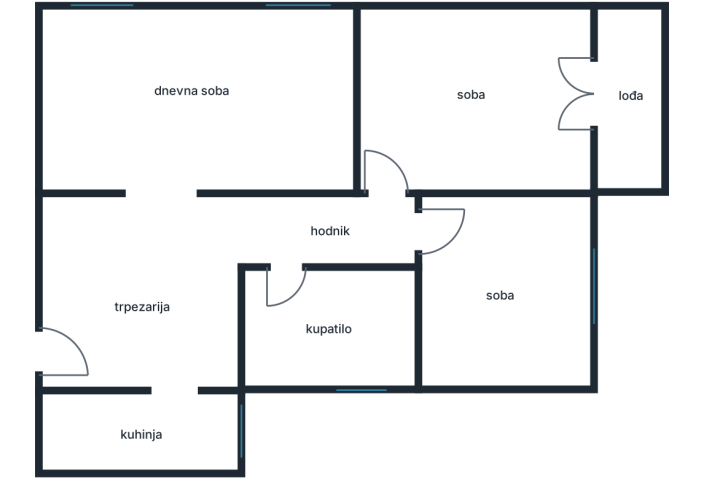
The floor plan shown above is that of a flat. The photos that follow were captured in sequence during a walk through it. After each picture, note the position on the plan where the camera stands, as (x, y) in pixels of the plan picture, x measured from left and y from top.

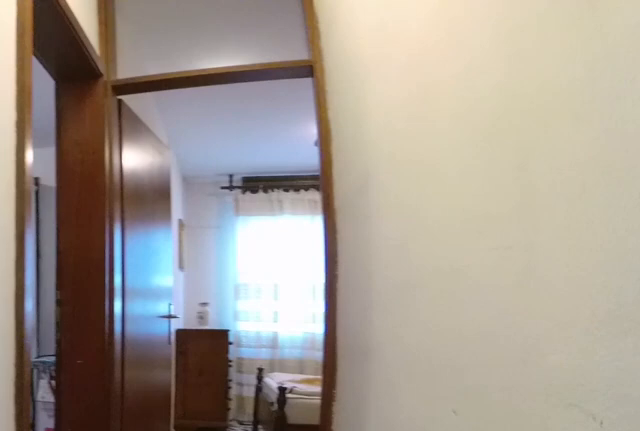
(285, 236)
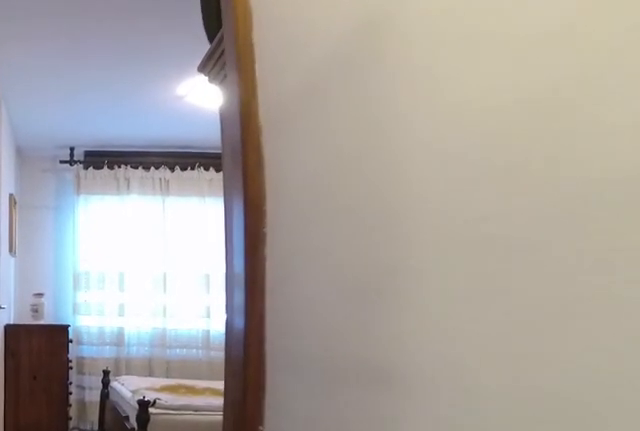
(324, 236)
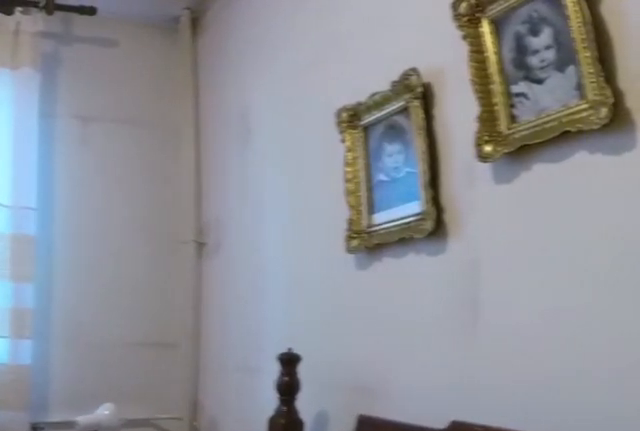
(434, 339)
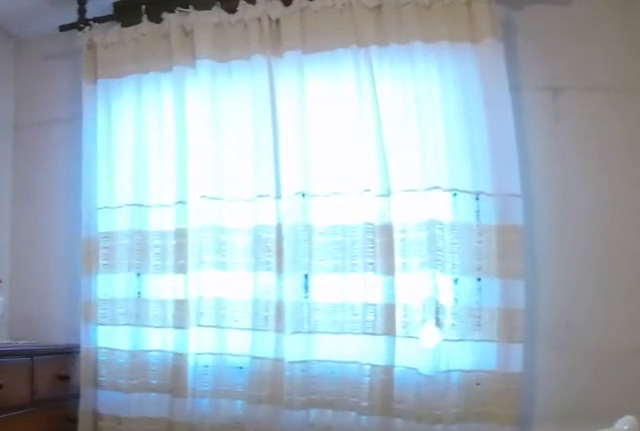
(437, 342)
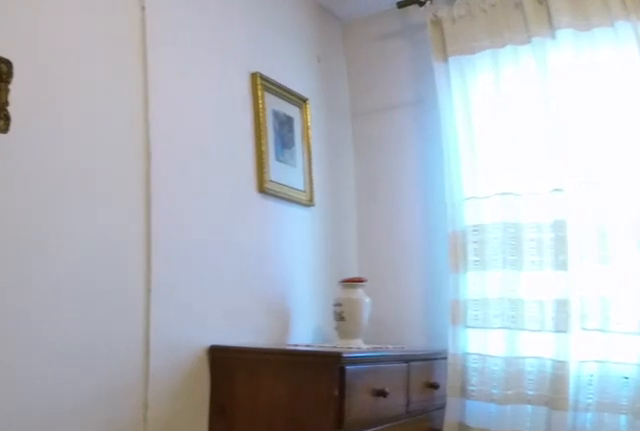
(445, 340)
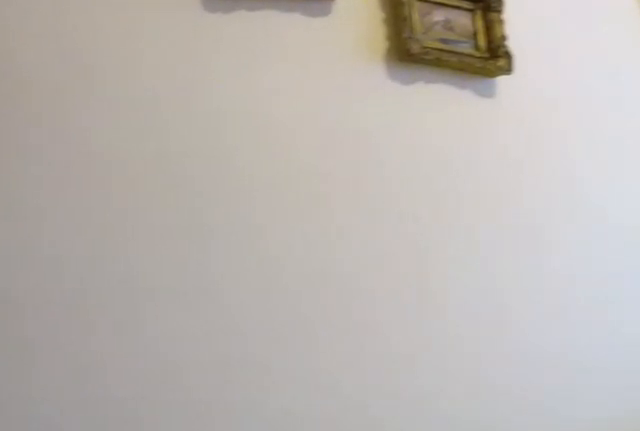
(454, 328)
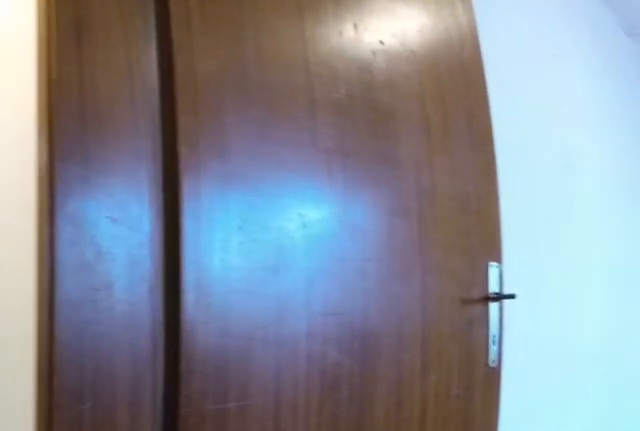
(408, 238)
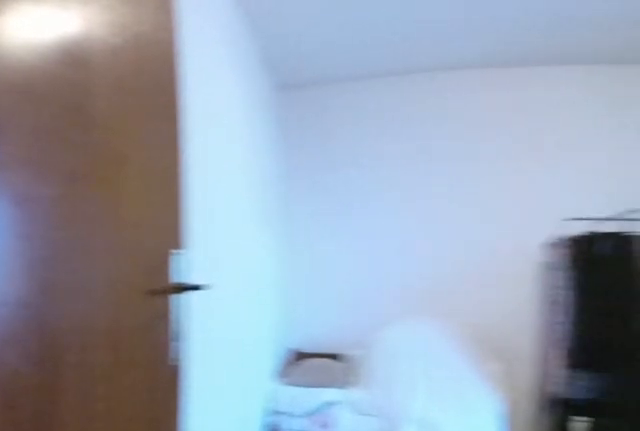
(400, 231)
